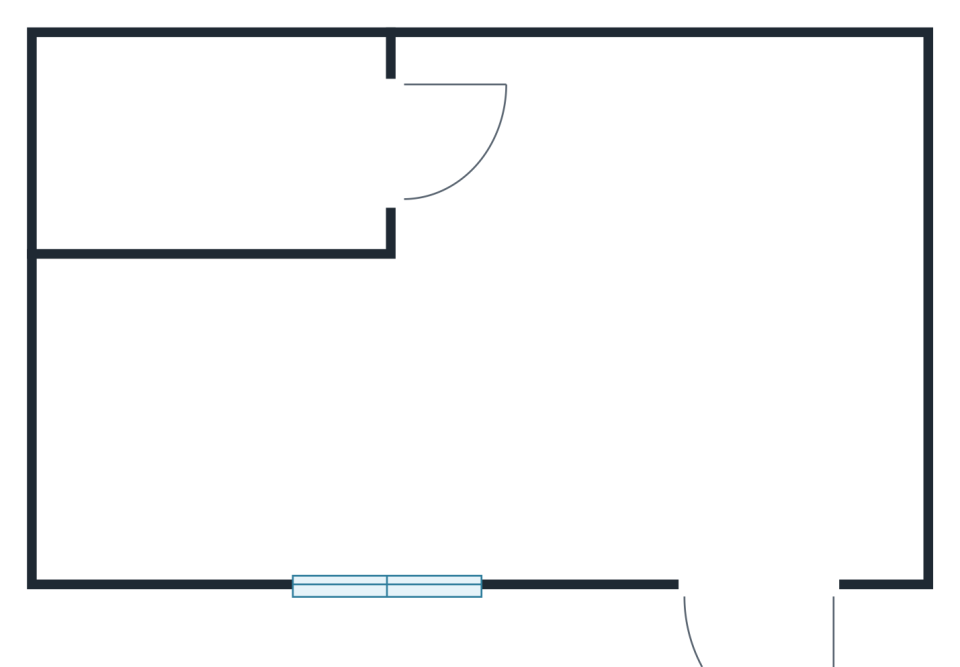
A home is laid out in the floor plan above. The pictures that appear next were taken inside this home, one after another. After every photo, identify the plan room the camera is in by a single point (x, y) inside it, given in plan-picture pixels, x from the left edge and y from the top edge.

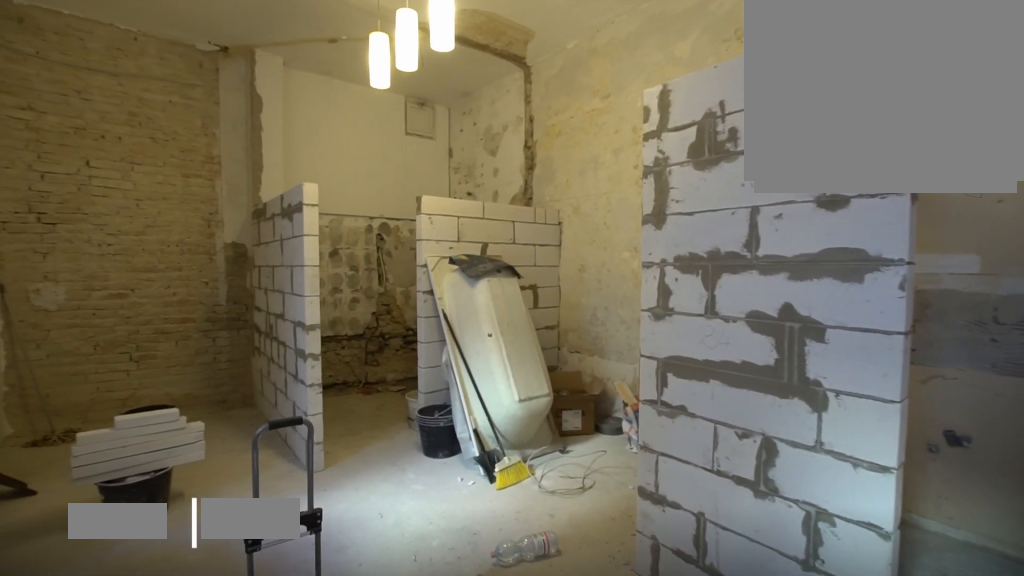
(534, 347)
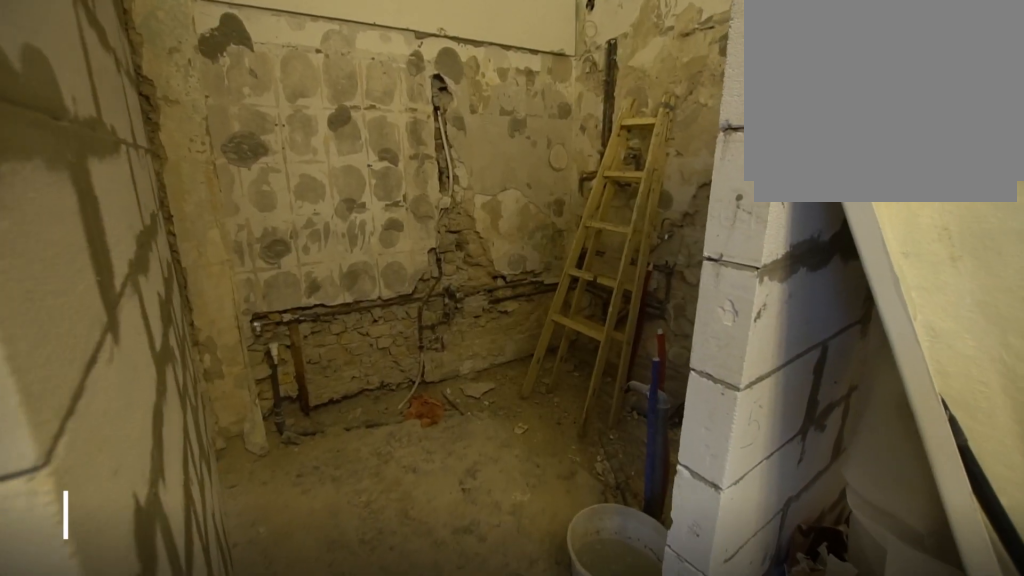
(234, 153)
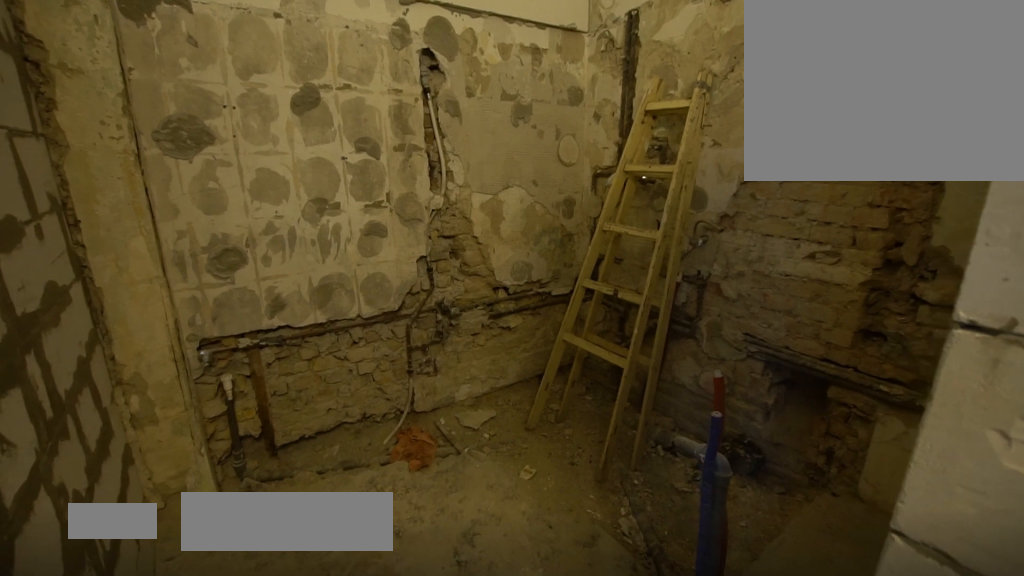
(233, 154)
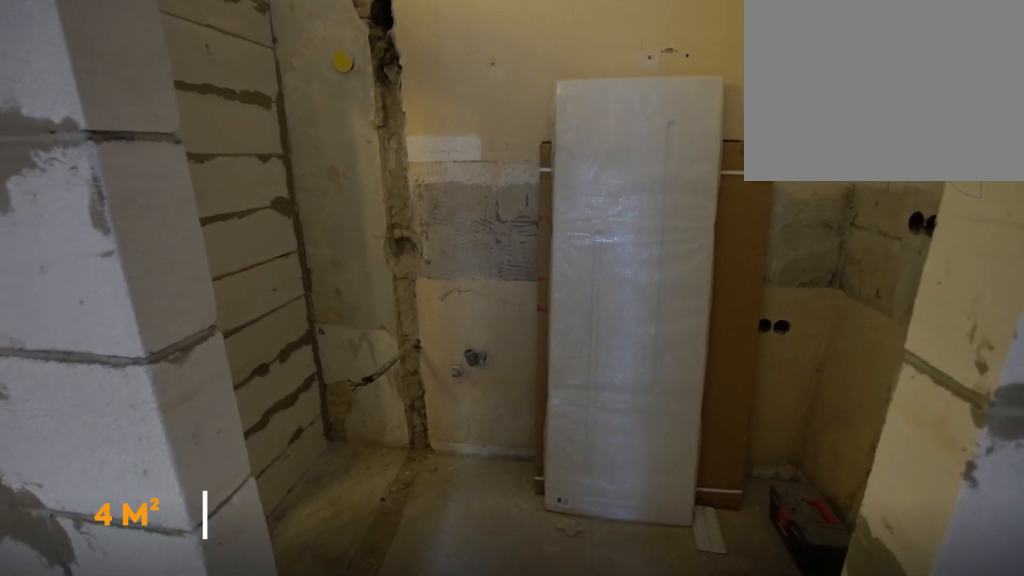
(752, 153)
